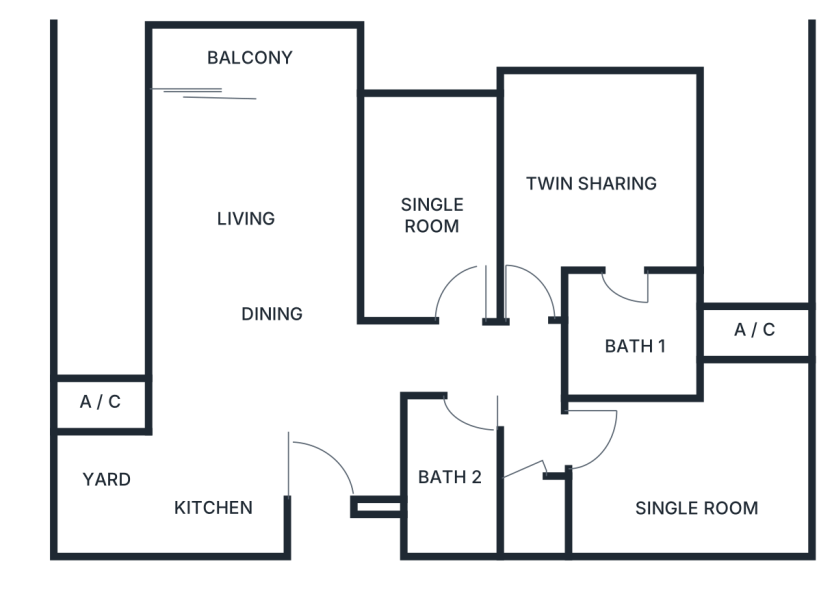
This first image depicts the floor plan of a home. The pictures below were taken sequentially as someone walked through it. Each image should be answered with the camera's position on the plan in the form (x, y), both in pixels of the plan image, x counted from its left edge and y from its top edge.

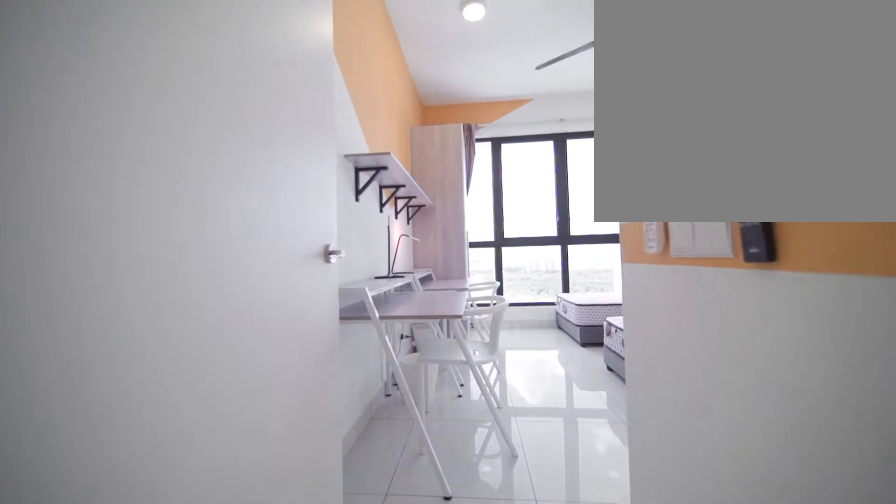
(540, 267)
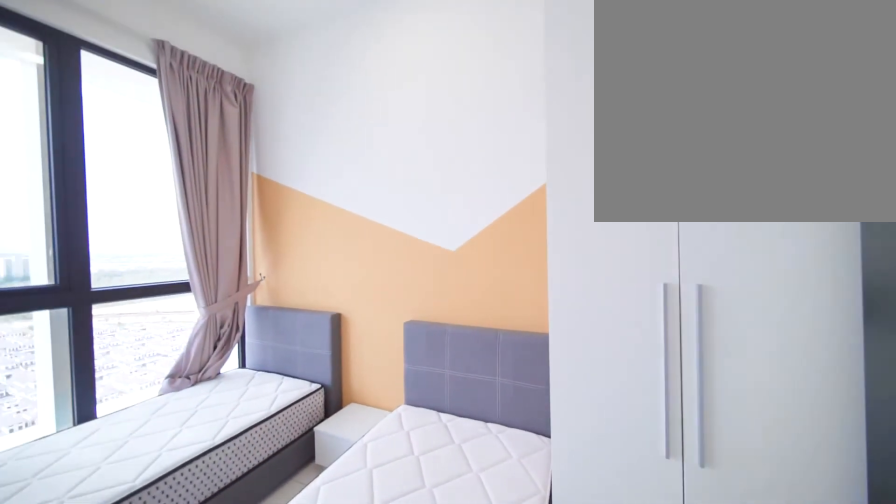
(597, 257)
